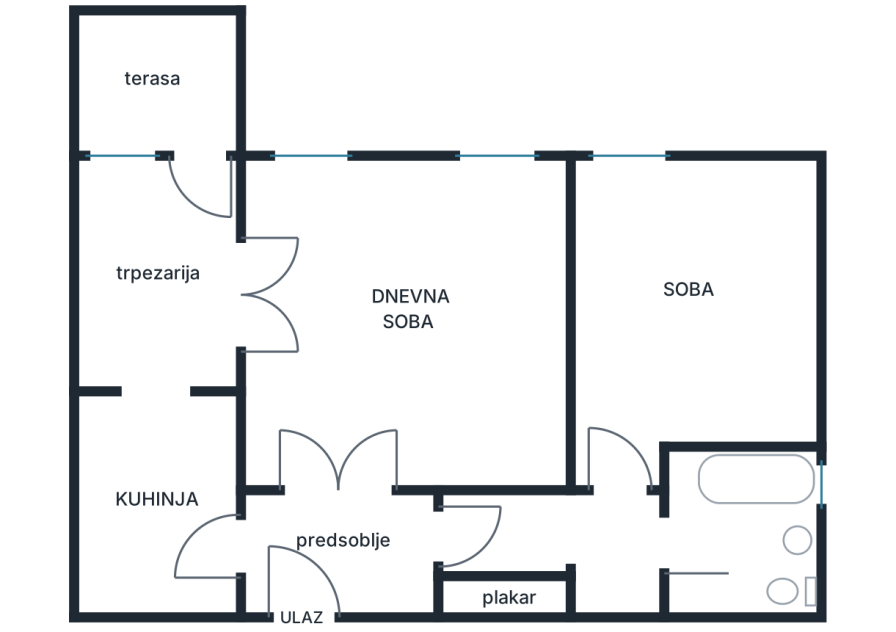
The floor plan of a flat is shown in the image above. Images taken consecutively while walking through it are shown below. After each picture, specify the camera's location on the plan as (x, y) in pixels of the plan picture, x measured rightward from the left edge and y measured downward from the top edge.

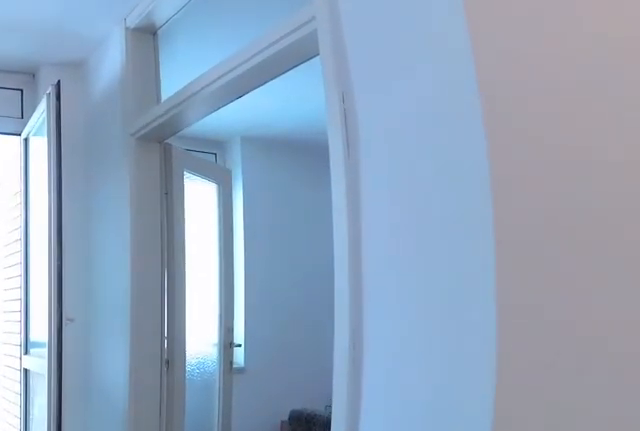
(174, 424)
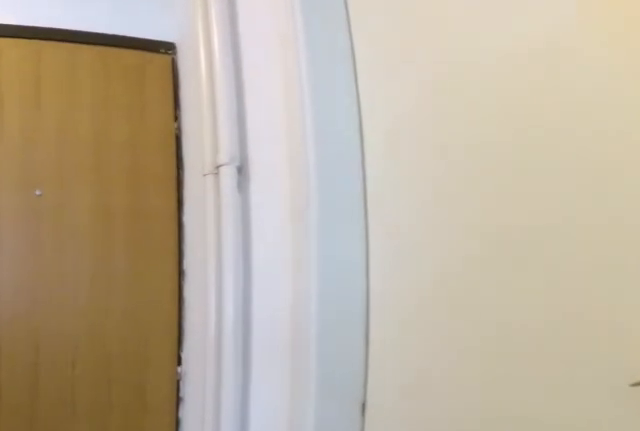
(360, 475)
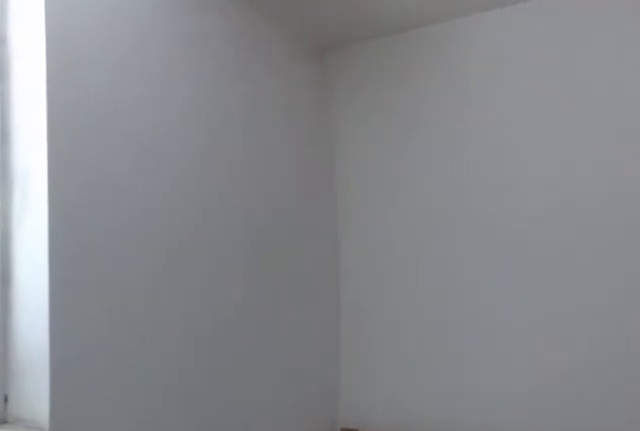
(622, 255)
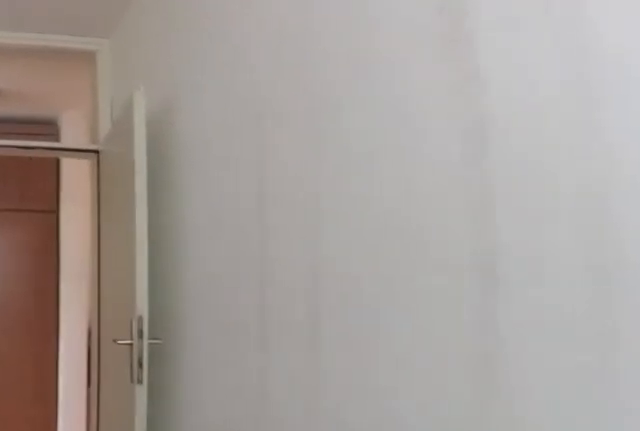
(621, 280)
